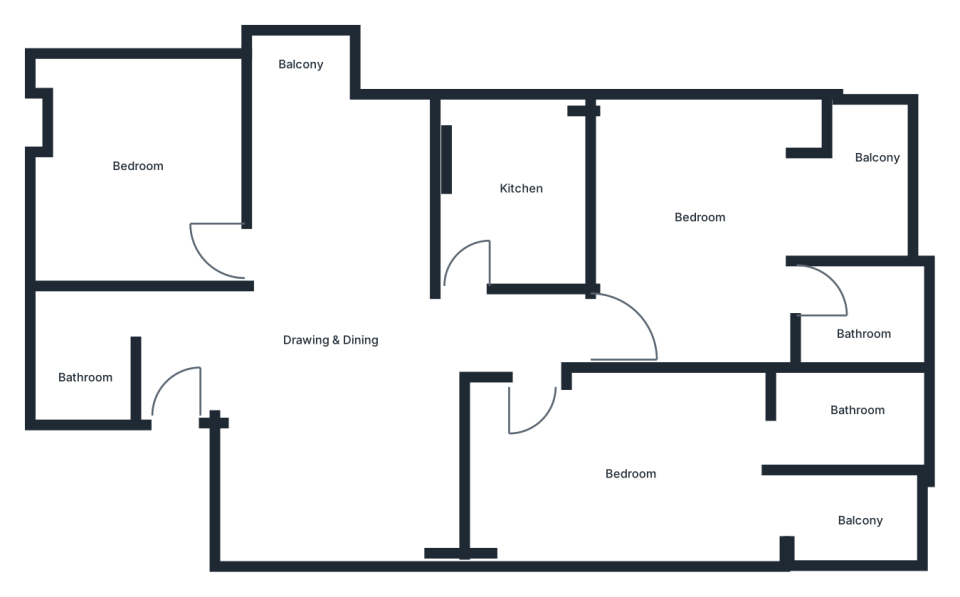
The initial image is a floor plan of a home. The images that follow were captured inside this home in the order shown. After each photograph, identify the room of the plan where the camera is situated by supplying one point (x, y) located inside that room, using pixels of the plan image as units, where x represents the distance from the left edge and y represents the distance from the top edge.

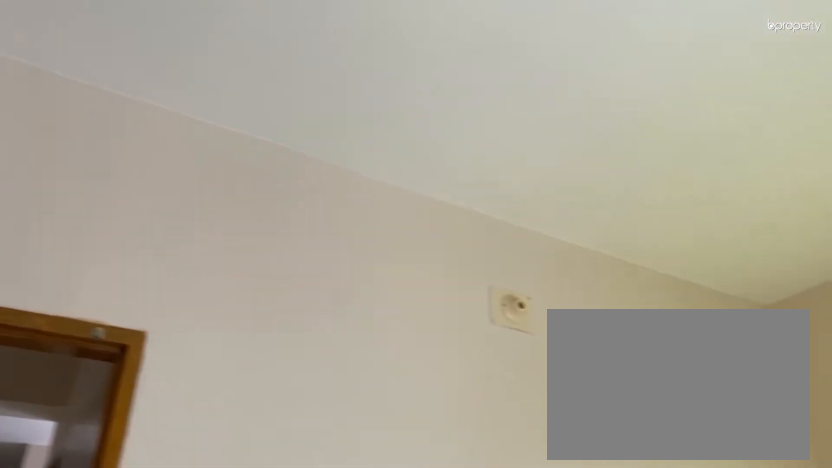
(717, 245)
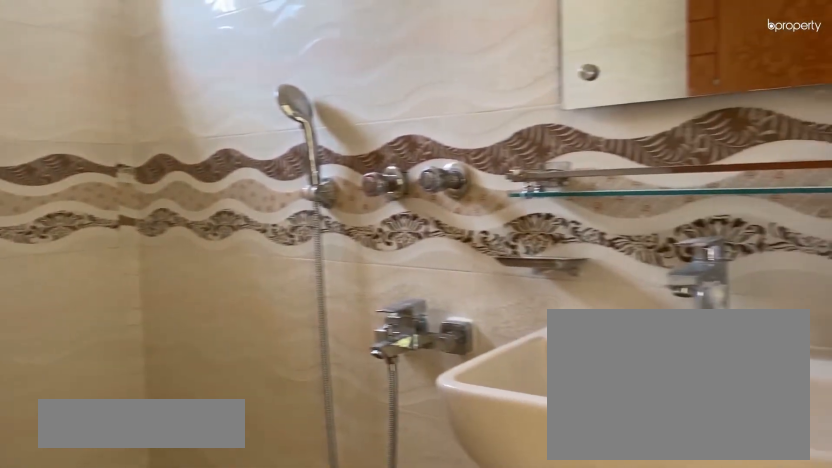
(857, 317)
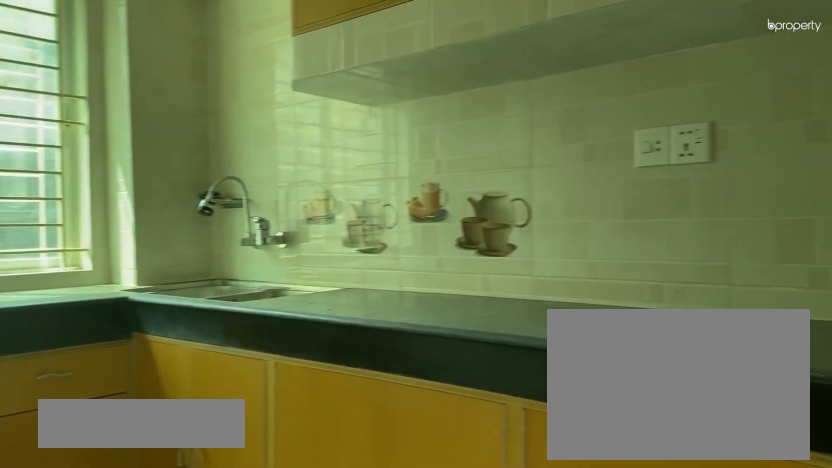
(516, 200)
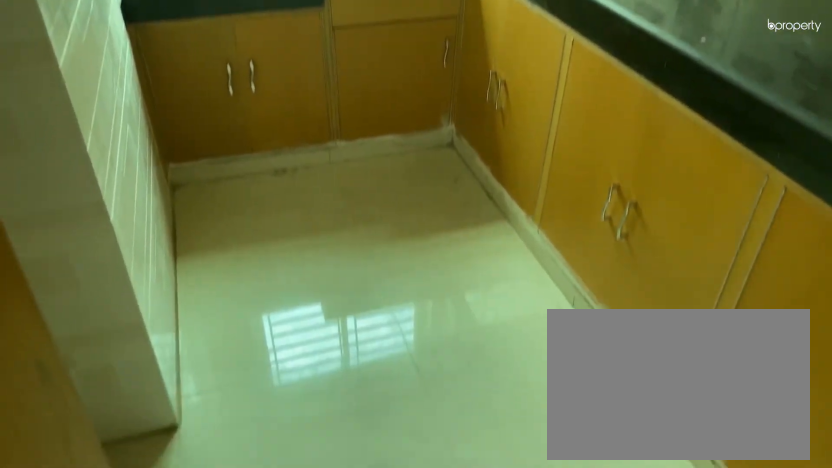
(516, 200)
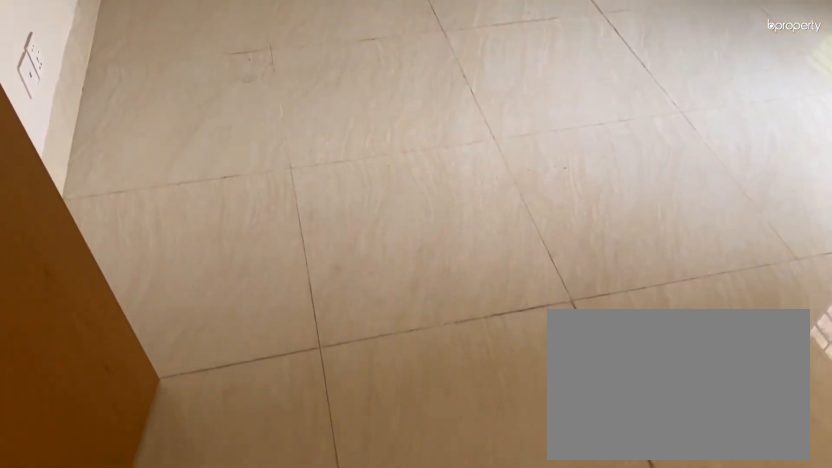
(139, 172)
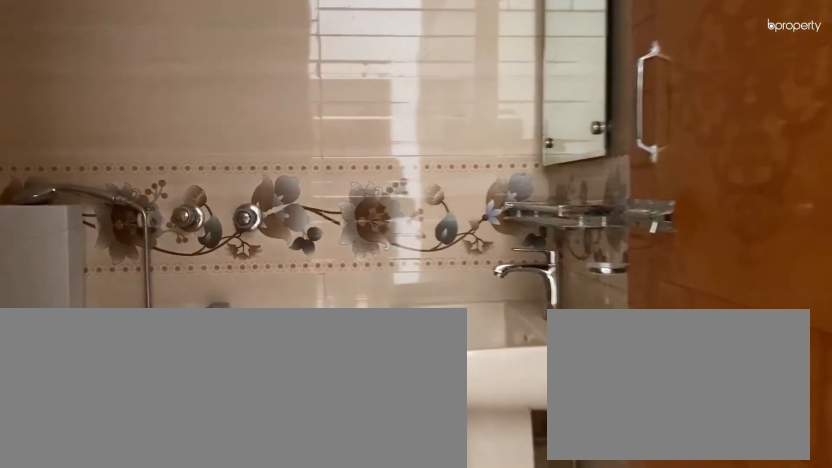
(86, 351)
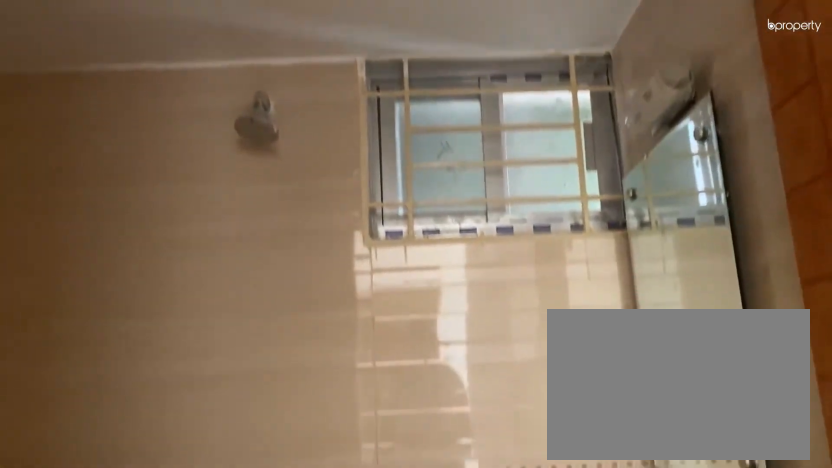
(86, 351)
